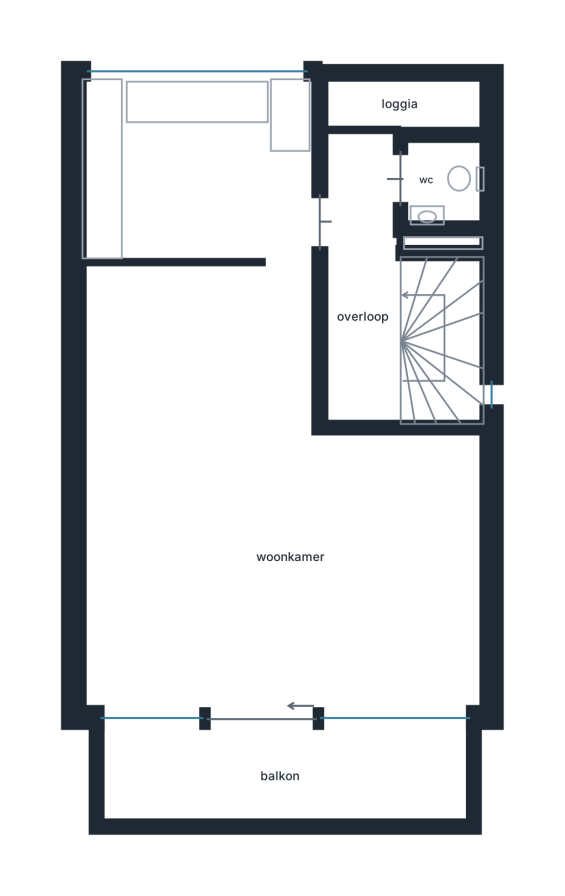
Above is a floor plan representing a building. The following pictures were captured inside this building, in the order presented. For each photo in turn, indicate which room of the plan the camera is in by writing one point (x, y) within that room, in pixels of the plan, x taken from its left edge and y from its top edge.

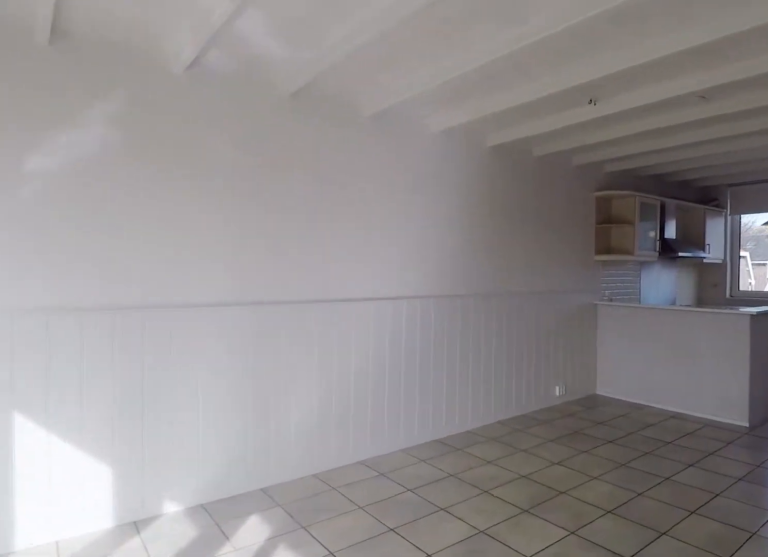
(258, 509)
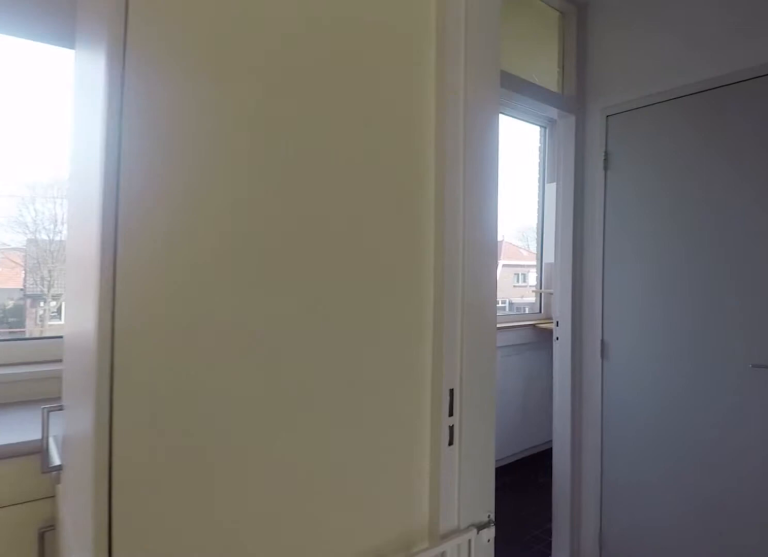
(173, 131)
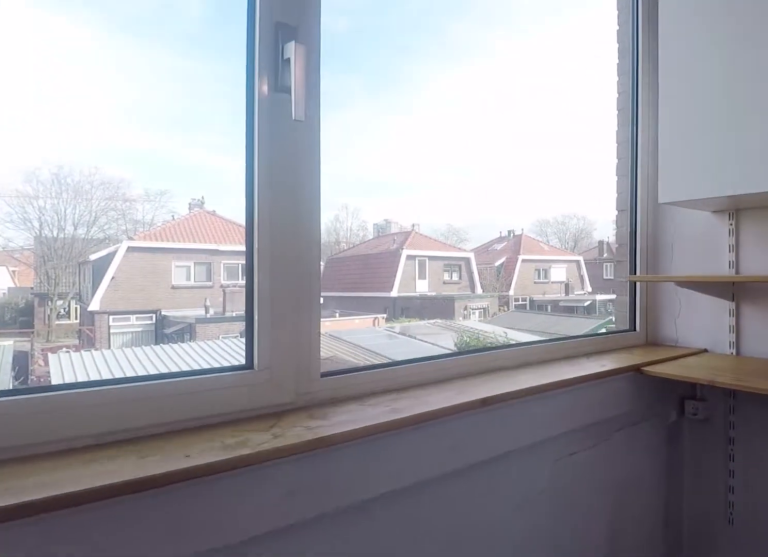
(403, 106)
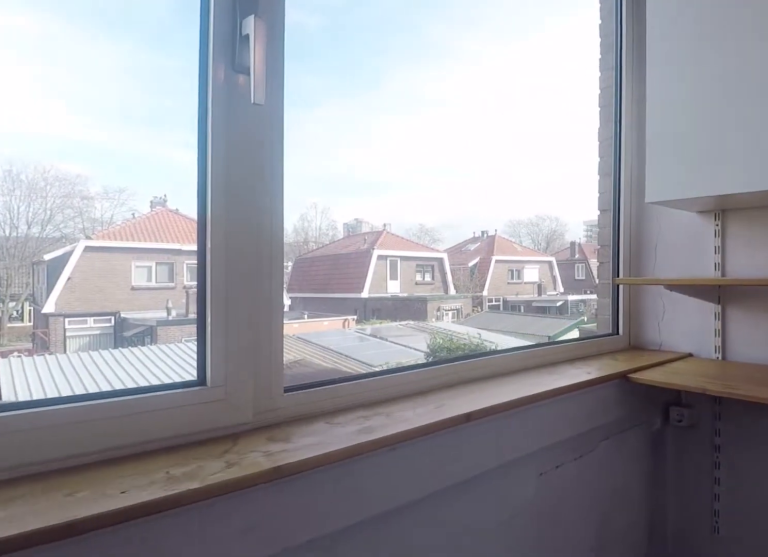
(403, 106)
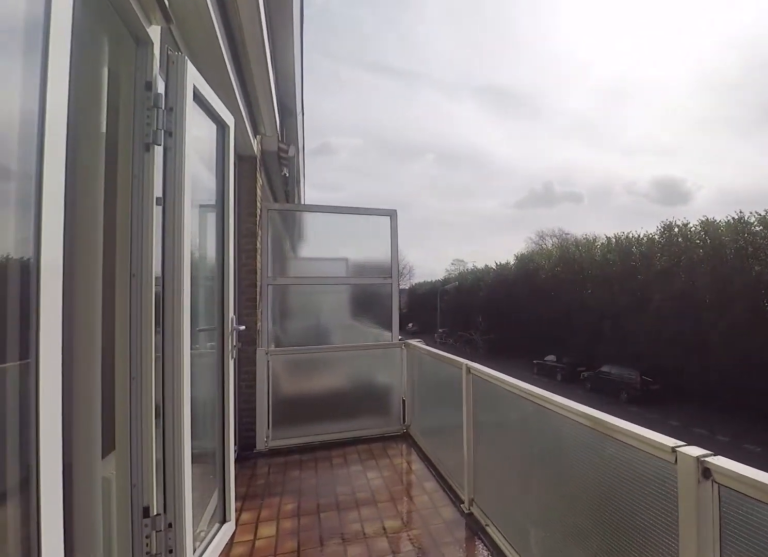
(284, 774)
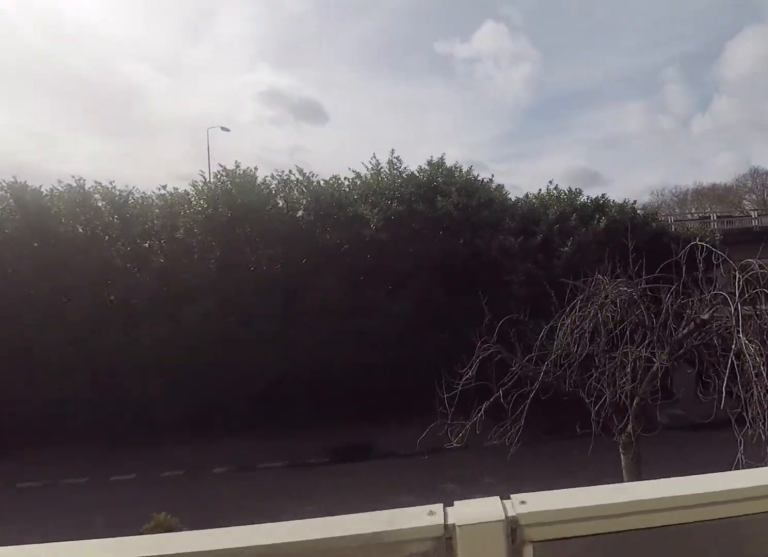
(284, 774)
